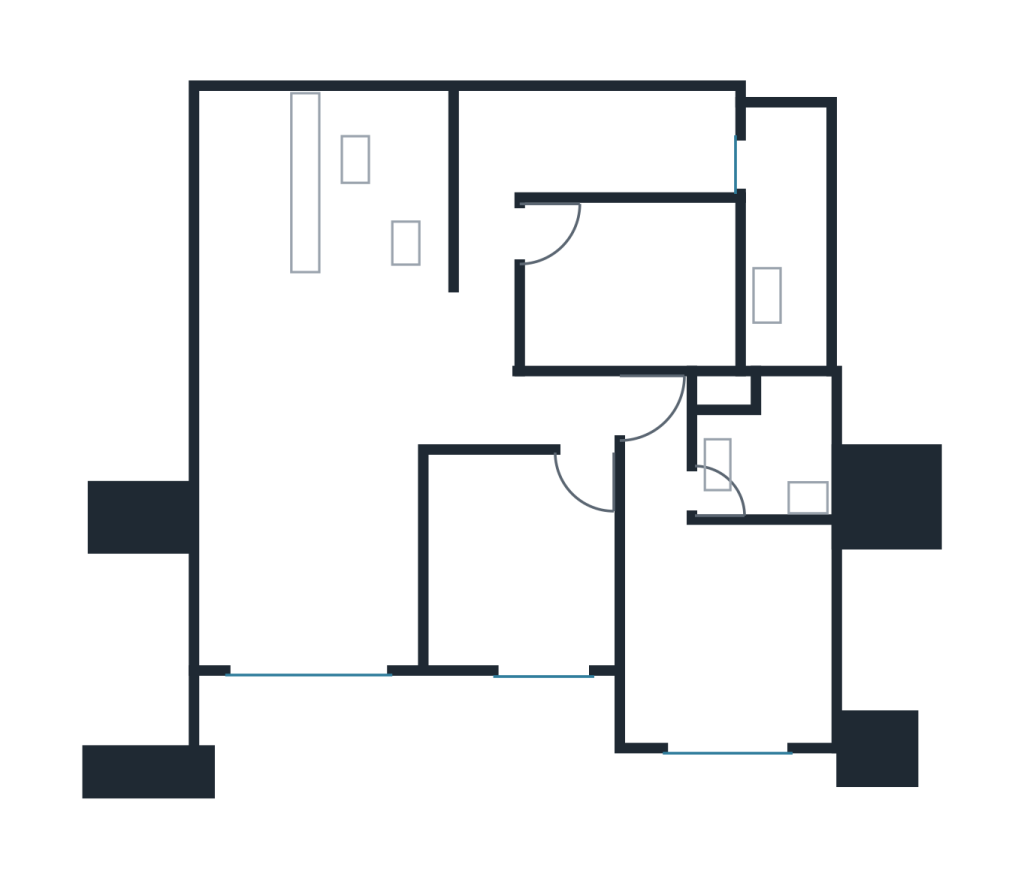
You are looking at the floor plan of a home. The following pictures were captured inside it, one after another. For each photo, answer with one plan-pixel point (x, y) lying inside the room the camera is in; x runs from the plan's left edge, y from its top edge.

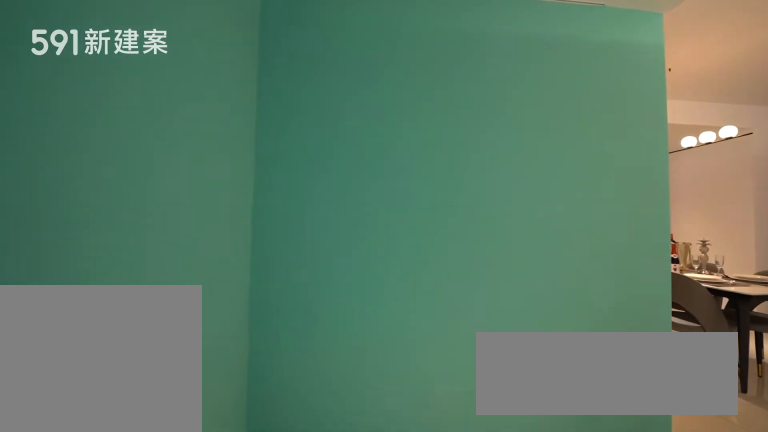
(254, 189)
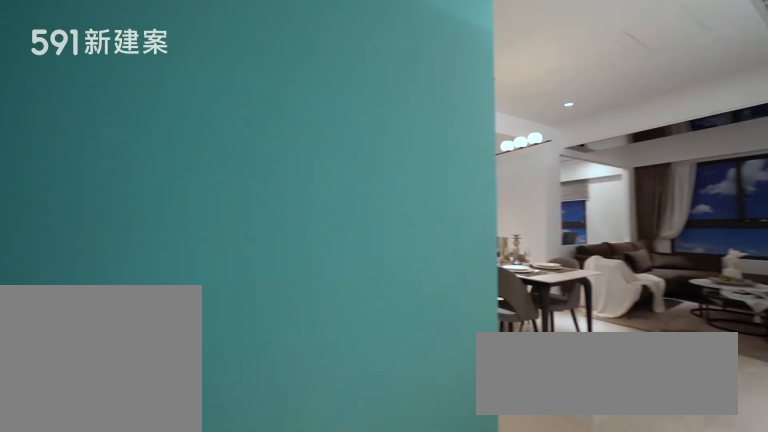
(254, 189)
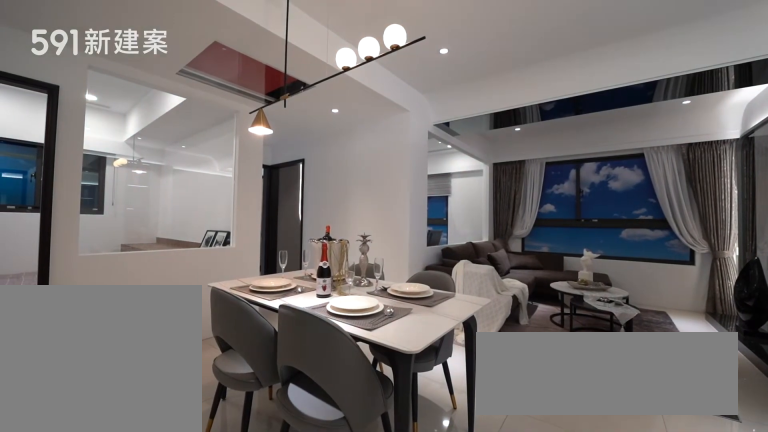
(332, 367)
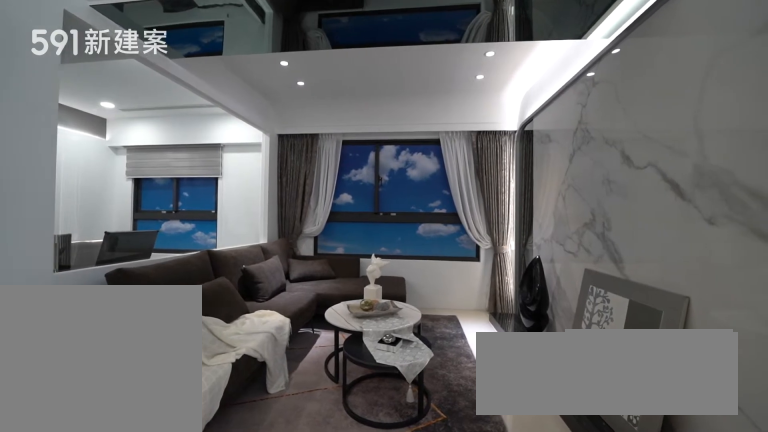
(309, 556)
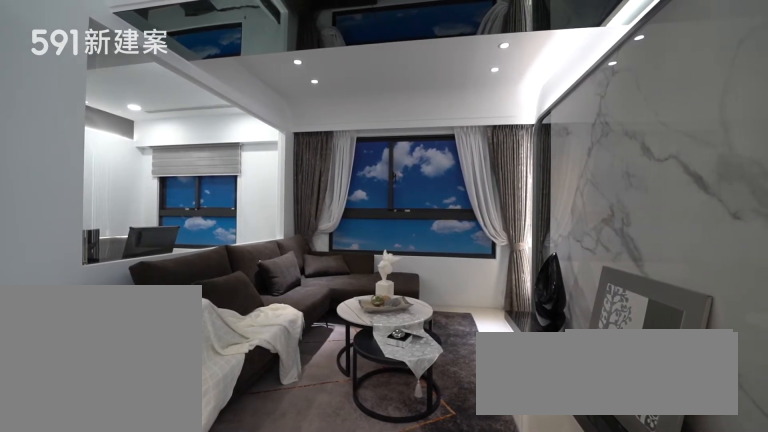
(309, 556)
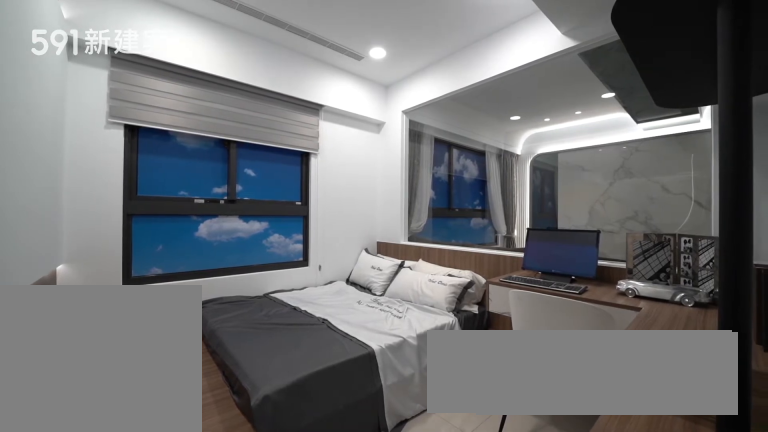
(520, 558)
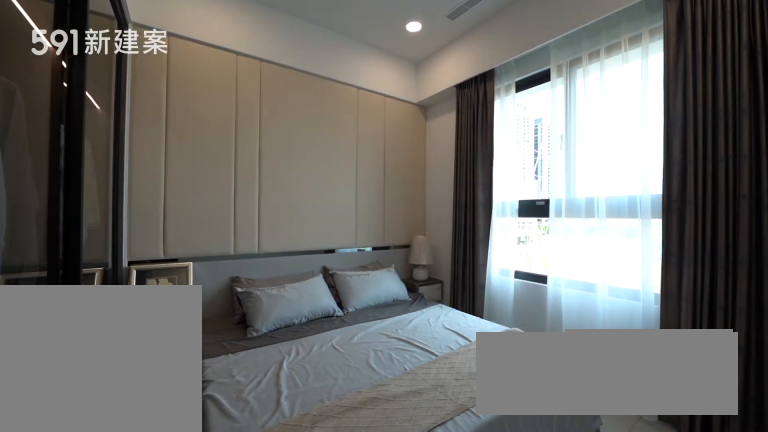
(719, 604)
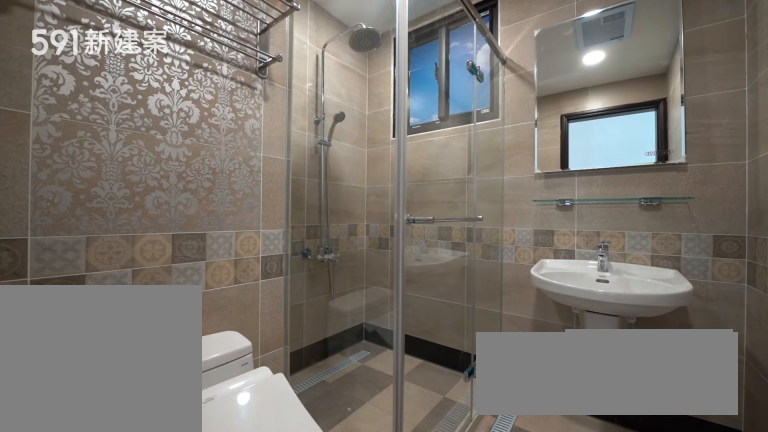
(768, 445)
